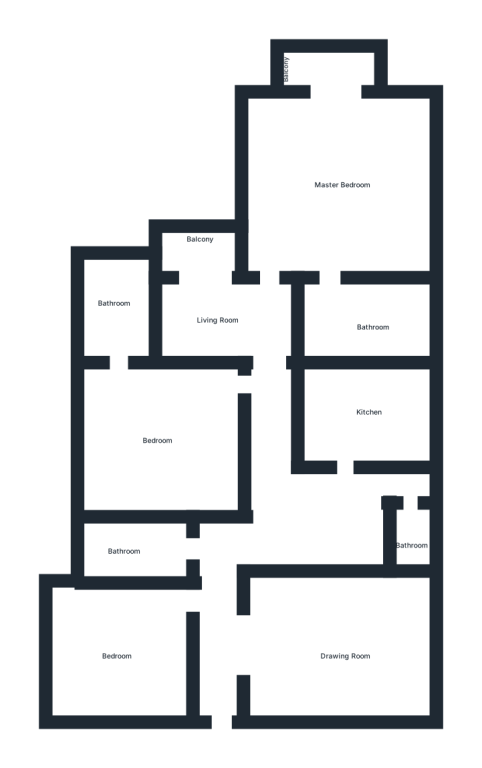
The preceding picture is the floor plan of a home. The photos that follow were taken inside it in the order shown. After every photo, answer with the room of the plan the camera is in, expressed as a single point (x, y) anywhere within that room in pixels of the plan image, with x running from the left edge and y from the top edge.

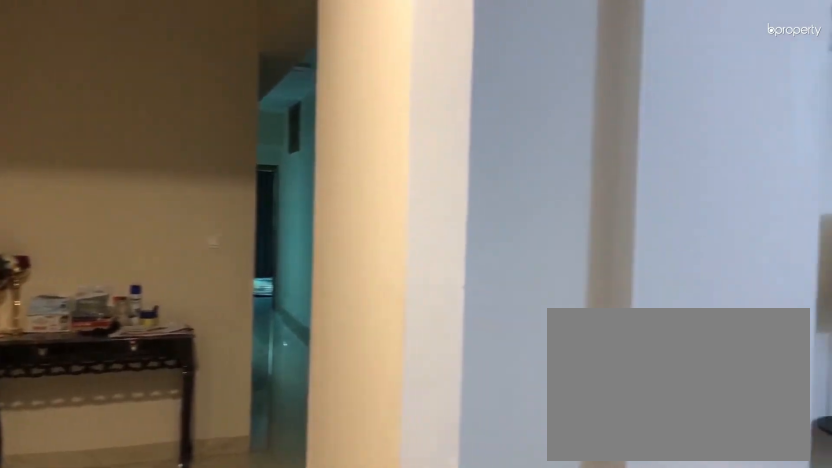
(332, 645)
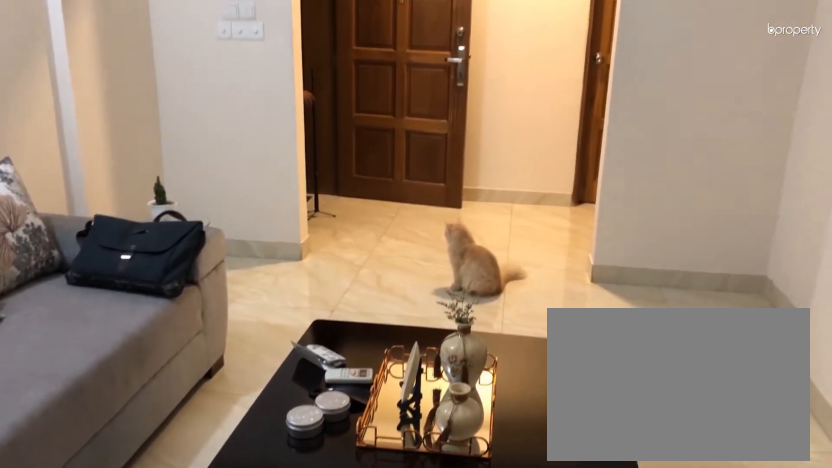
(336, 645)
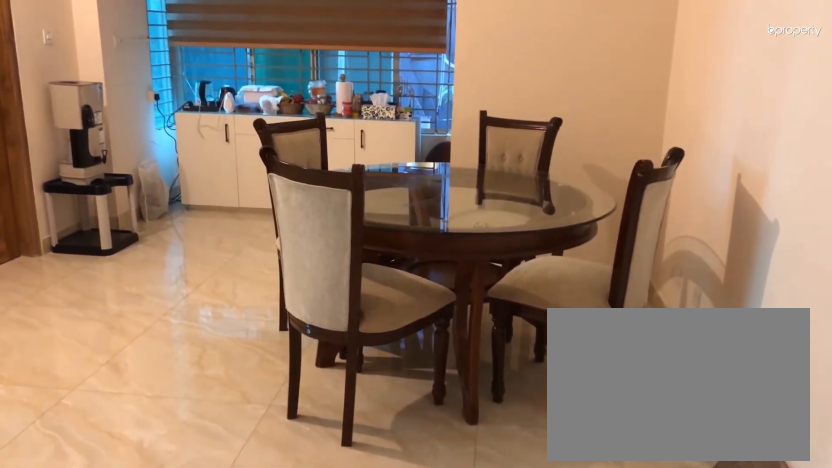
(325, 520)
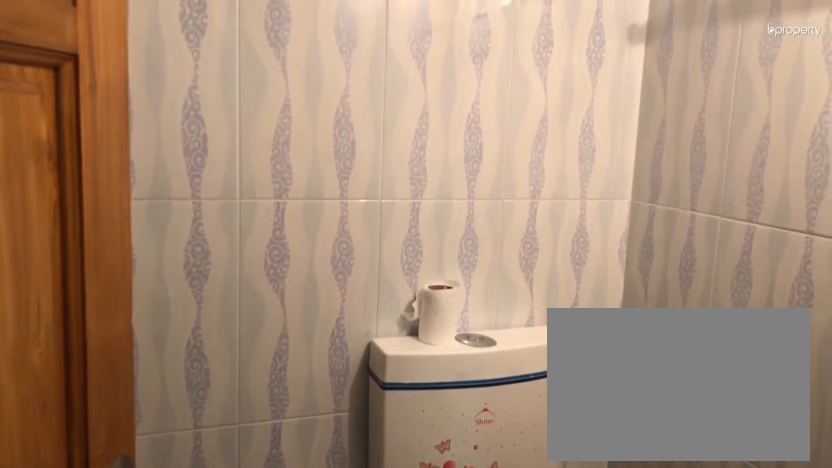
(413, 531)
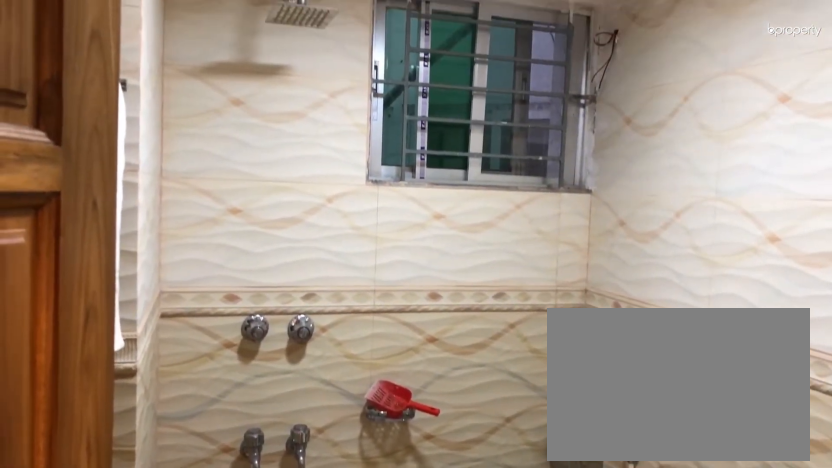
(128, 553)
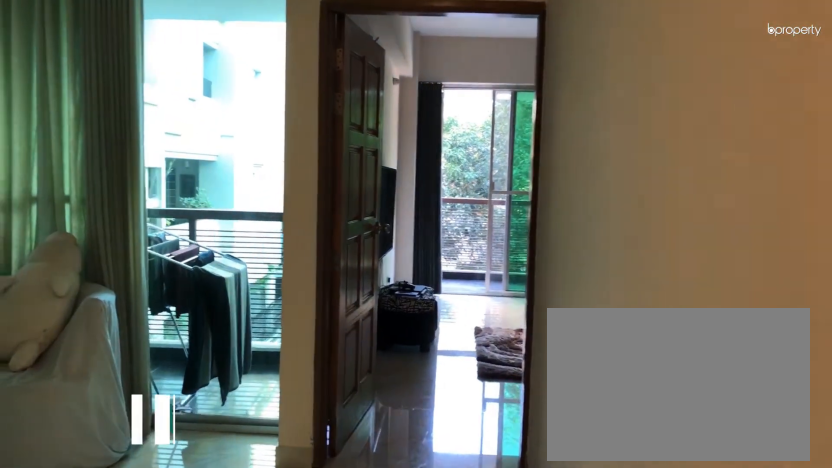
(208, 312)
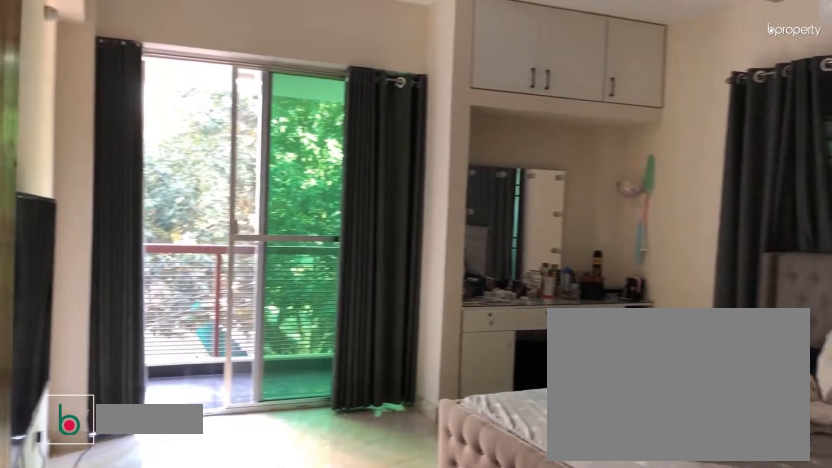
(339, 181)
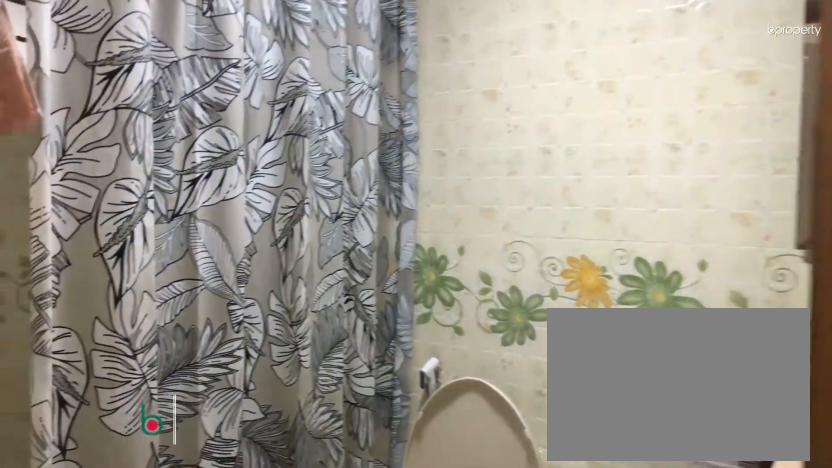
(369, 319)
